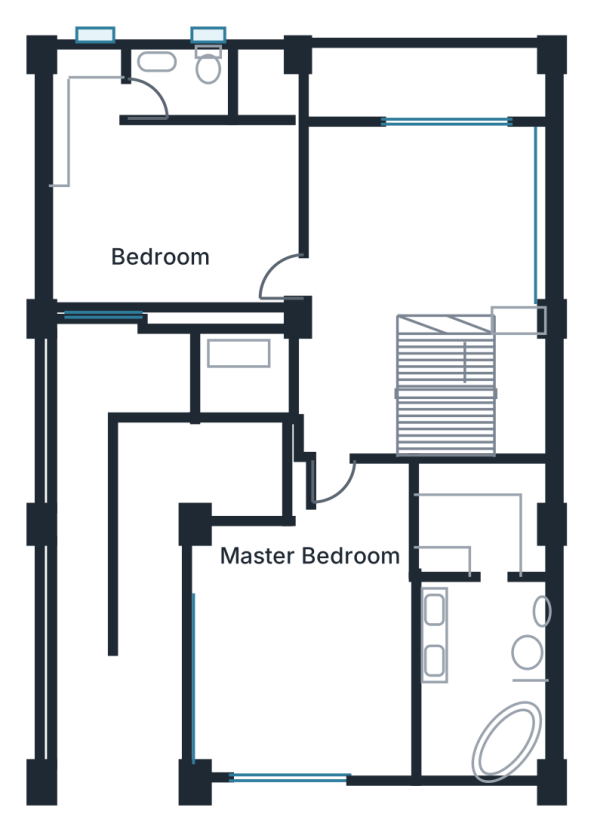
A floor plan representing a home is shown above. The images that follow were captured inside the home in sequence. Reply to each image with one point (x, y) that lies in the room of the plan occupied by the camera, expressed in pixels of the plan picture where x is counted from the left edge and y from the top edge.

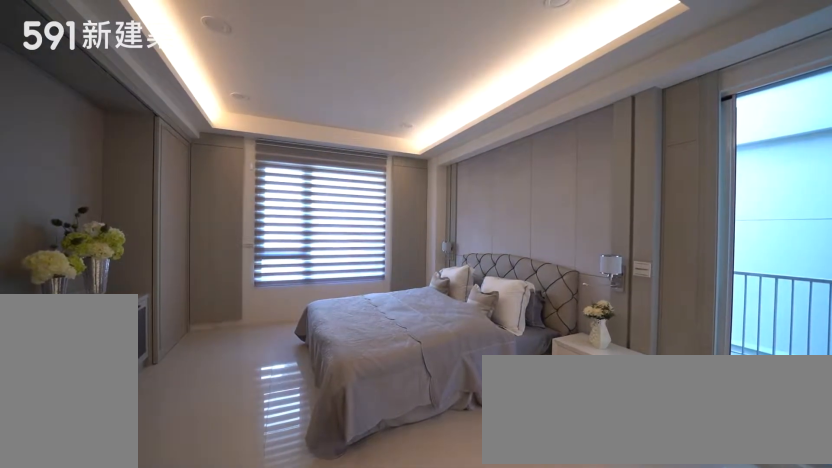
(304, 649)
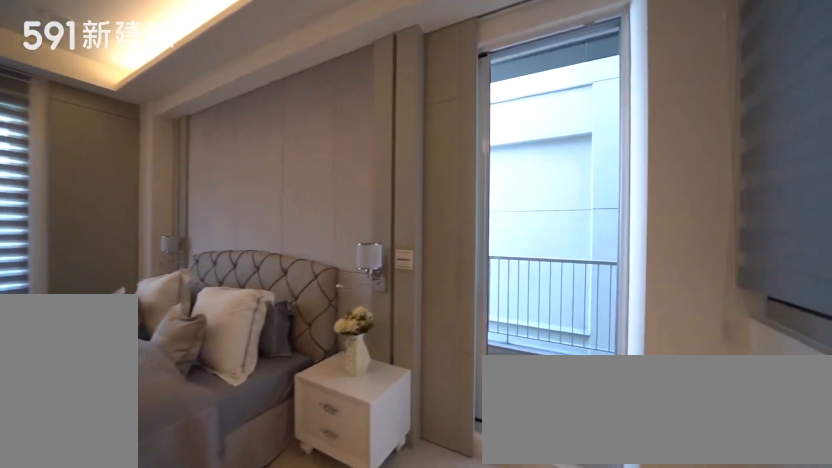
(304, 649)
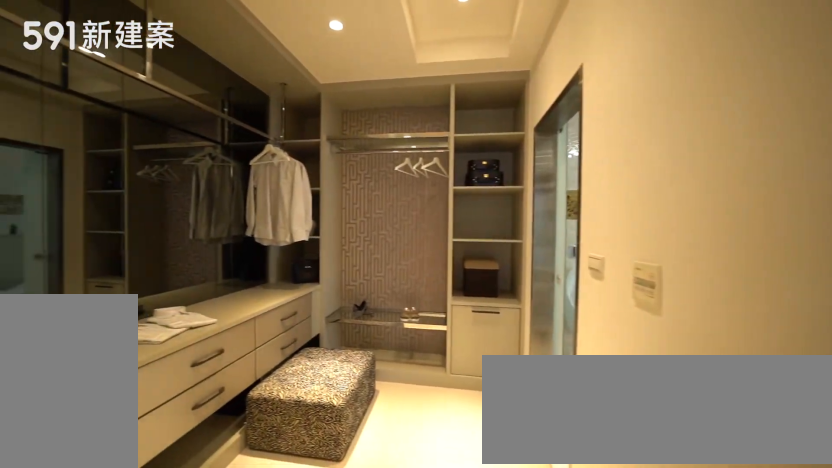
(493, 524)
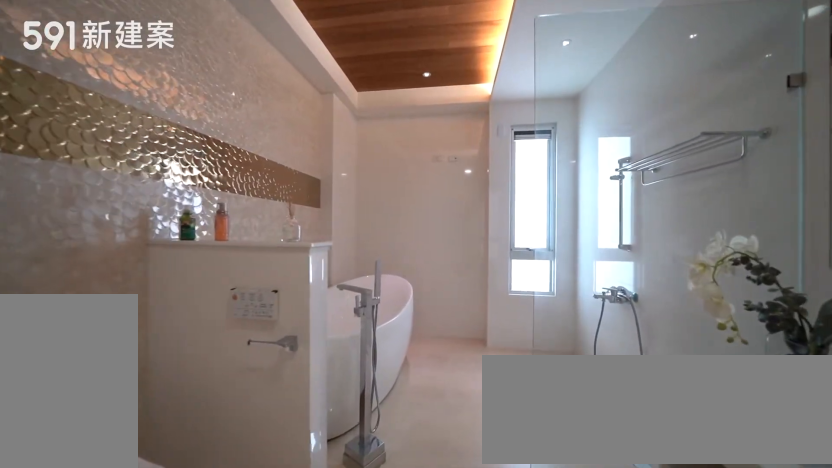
(489, 700)
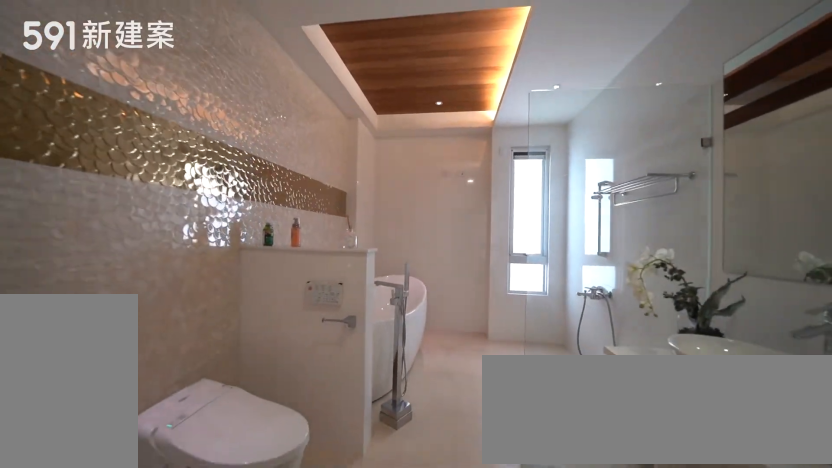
(489, 700)
